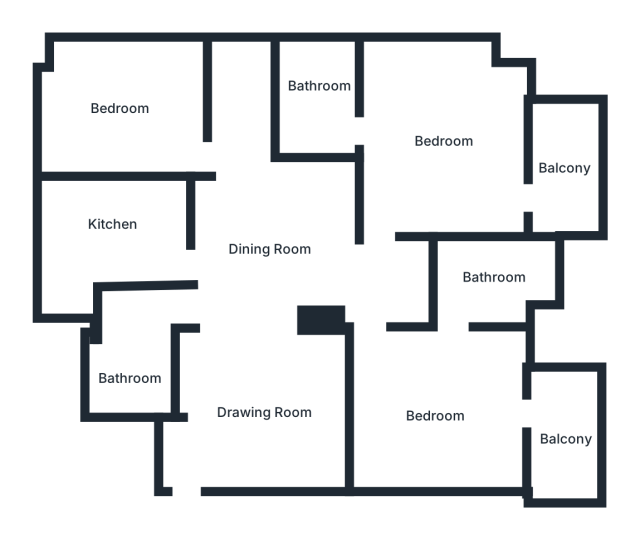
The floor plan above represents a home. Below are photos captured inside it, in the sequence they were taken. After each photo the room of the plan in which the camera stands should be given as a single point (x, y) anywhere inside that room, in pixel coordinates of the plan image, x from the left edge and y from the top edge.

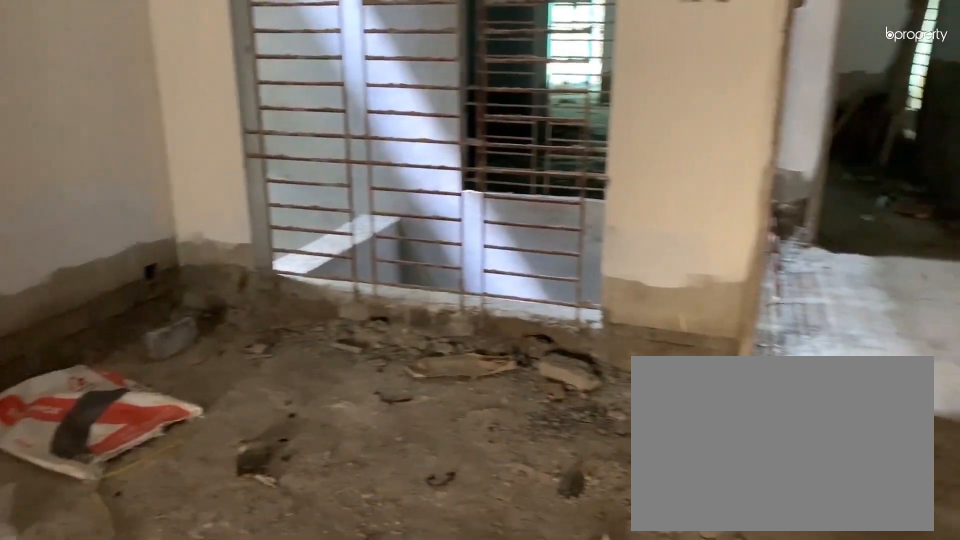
(260, 404)
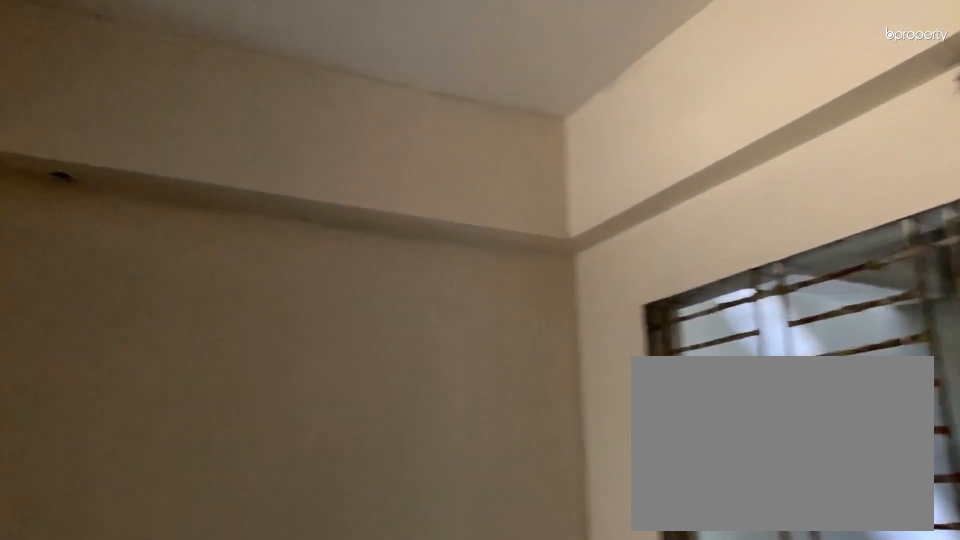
(260, 404)
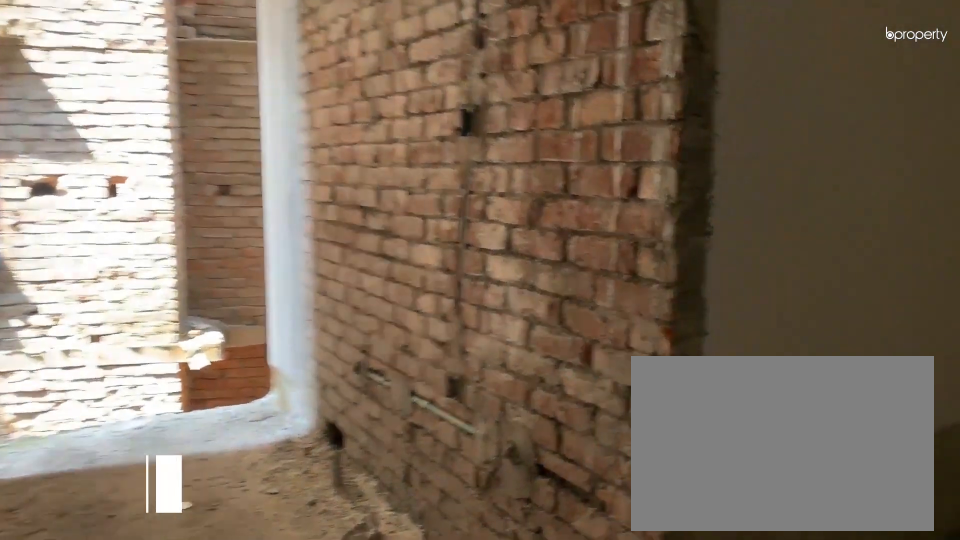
(276, 238)
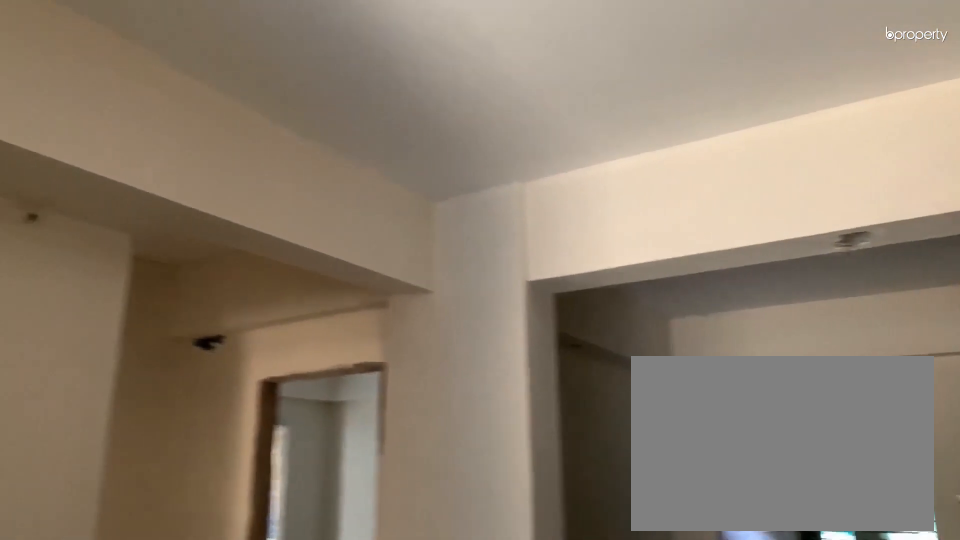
(276, 238)
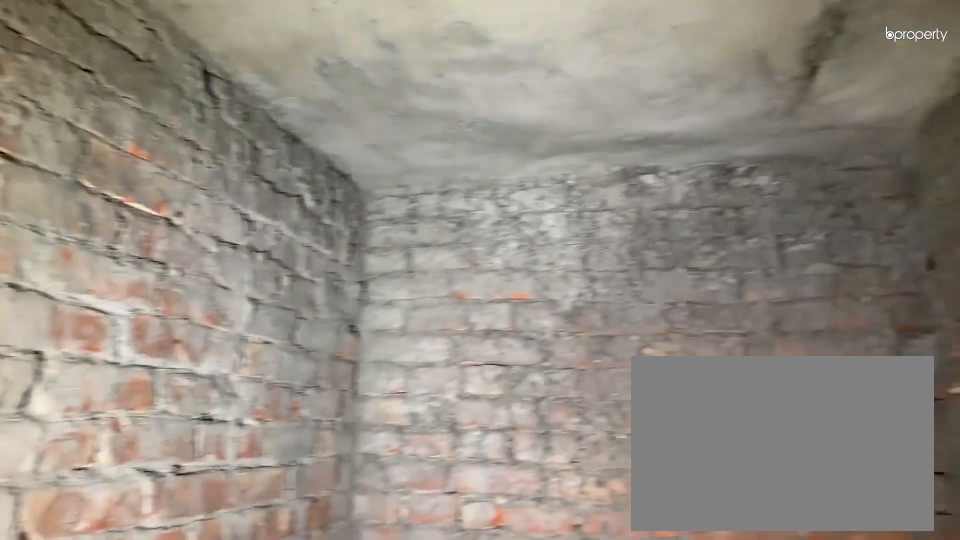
(129, 363)
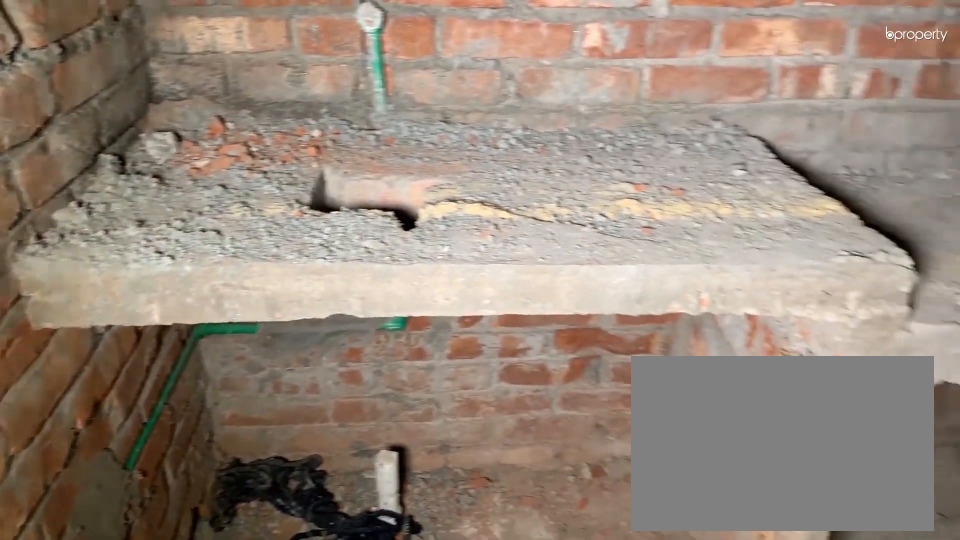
(99, 232)
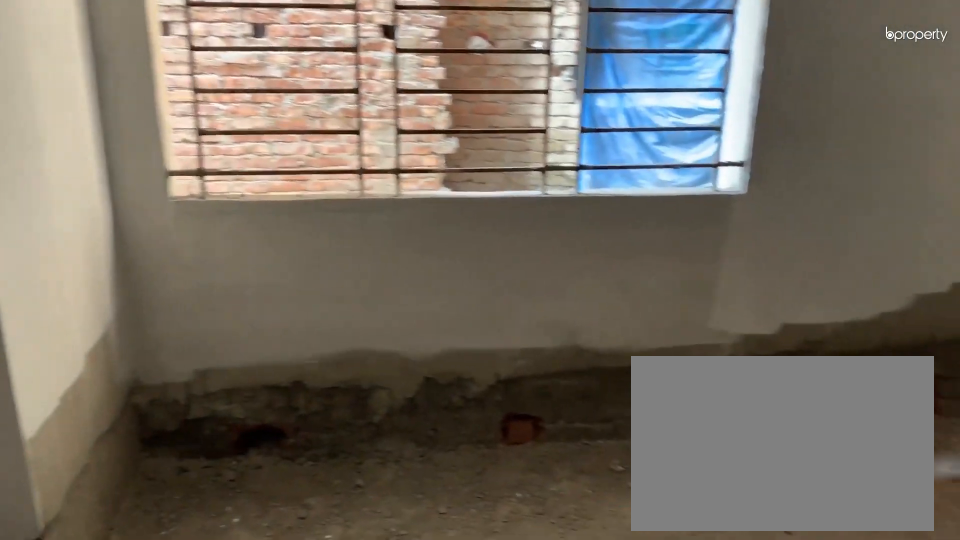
(120, 110)
